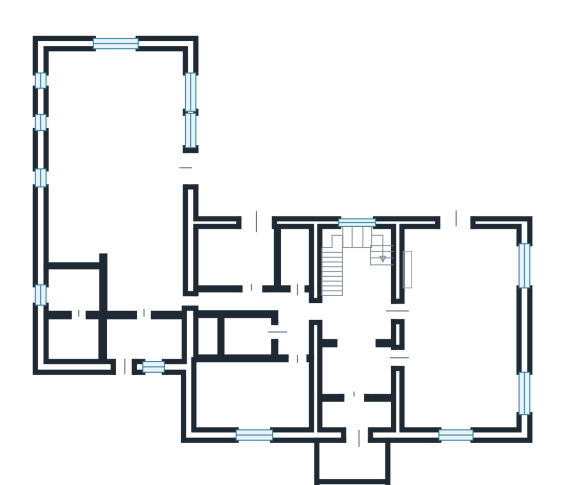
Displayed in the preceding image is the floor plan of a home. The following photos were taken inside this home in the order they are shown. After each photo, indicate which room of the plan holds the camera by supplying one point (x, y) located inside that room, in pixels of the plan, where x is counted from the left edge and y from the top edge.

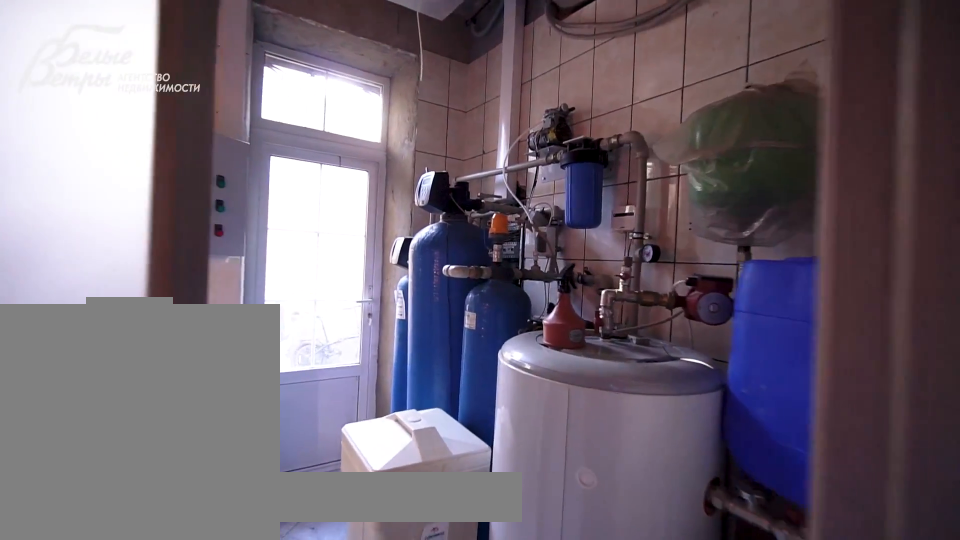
(142, 336)
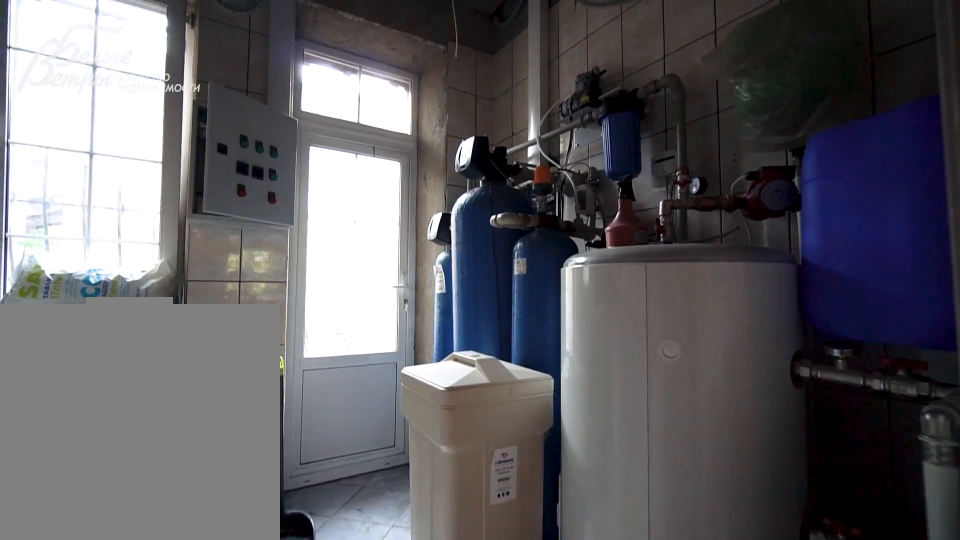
(142, 336)
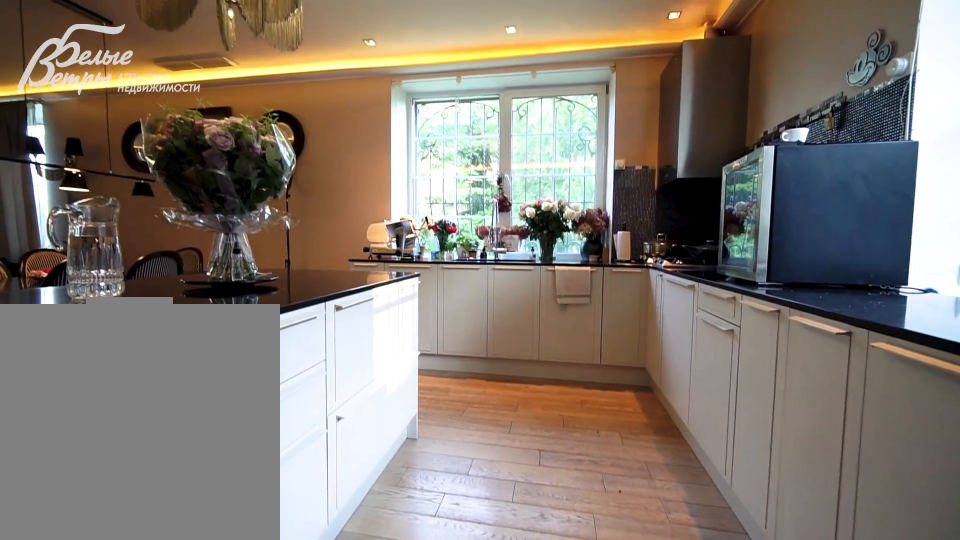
(458, 386)
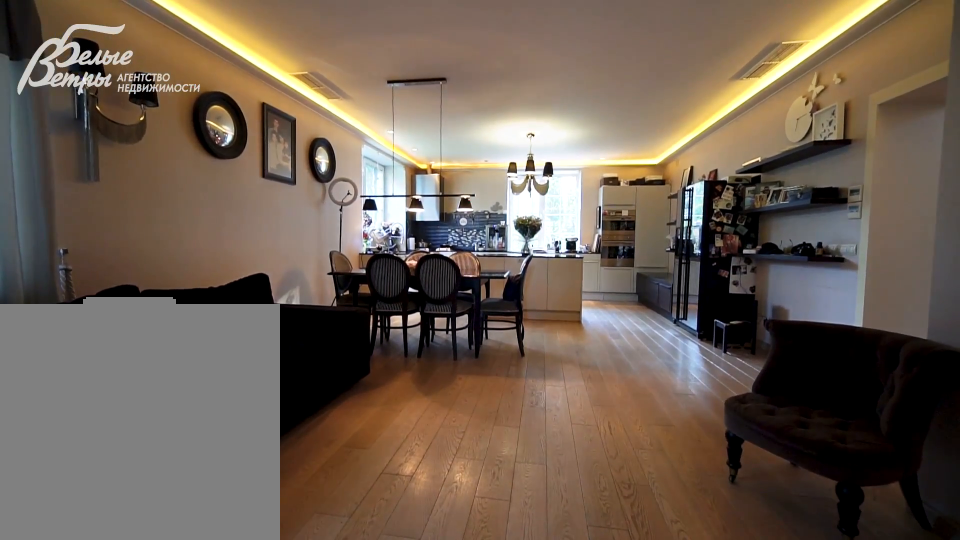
(459, 281)
